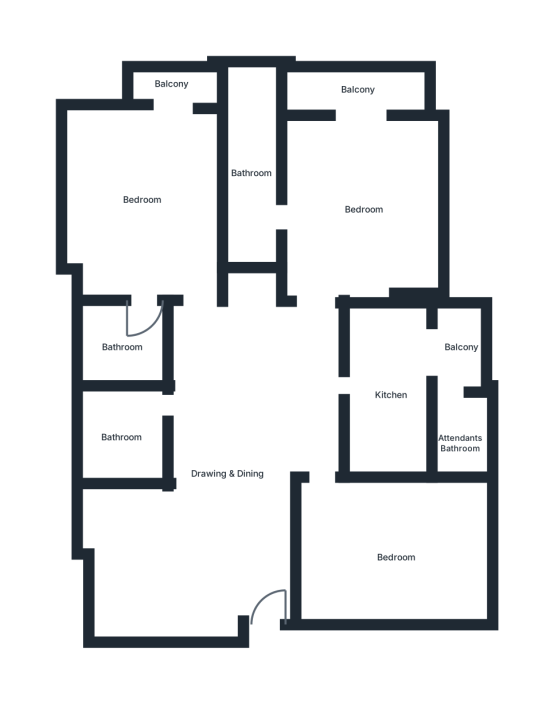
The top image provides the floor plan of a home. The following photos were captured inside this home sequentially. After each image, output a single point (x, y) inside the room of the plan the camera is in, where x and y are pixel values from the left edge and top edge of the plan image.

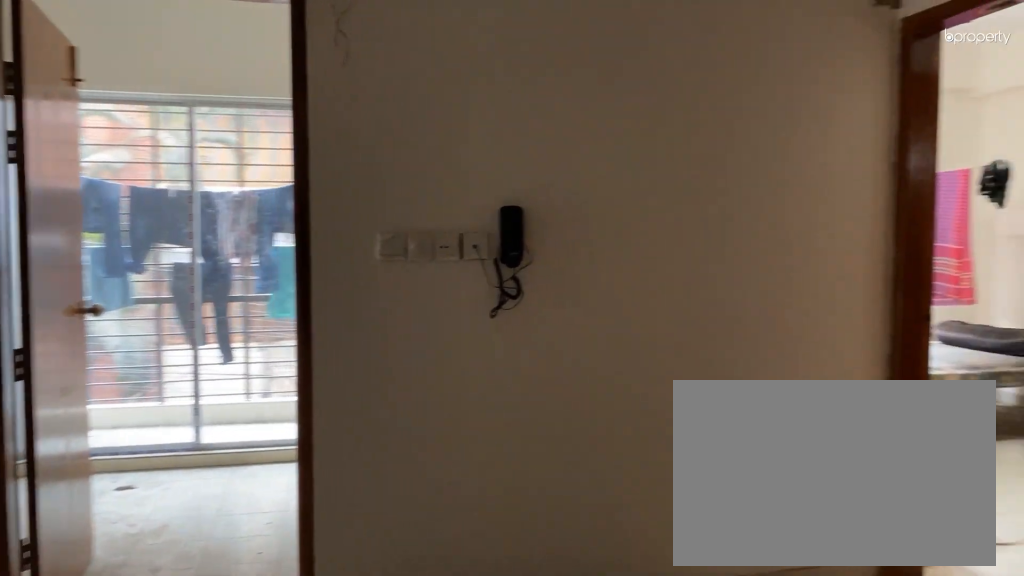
(228, 472)
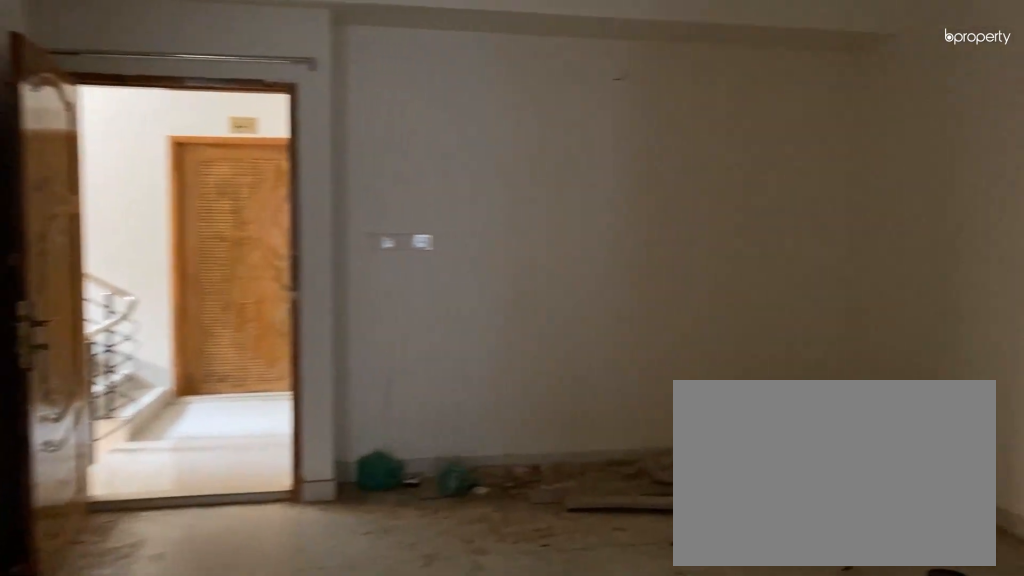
(228, 472)
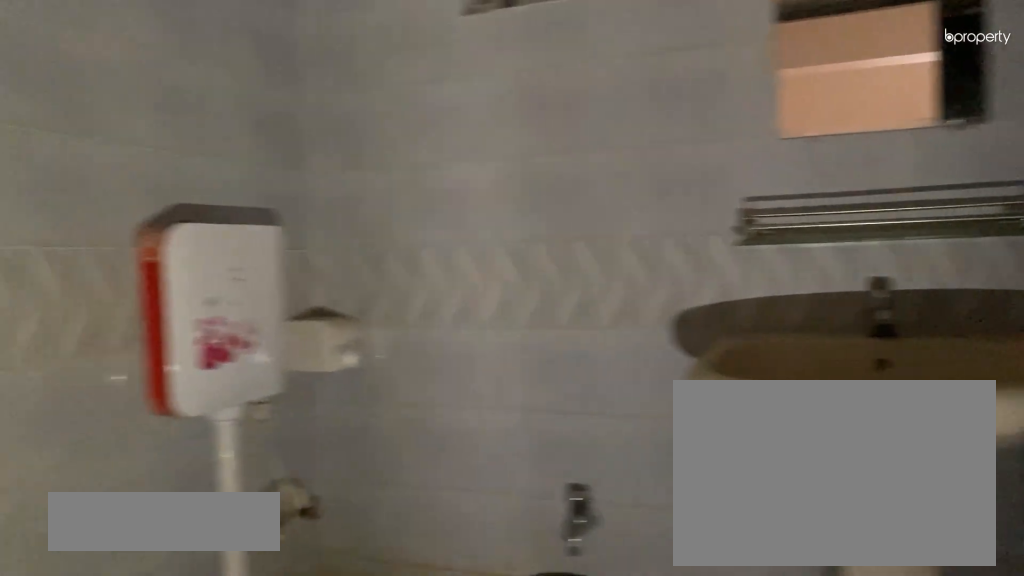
(120, 439)
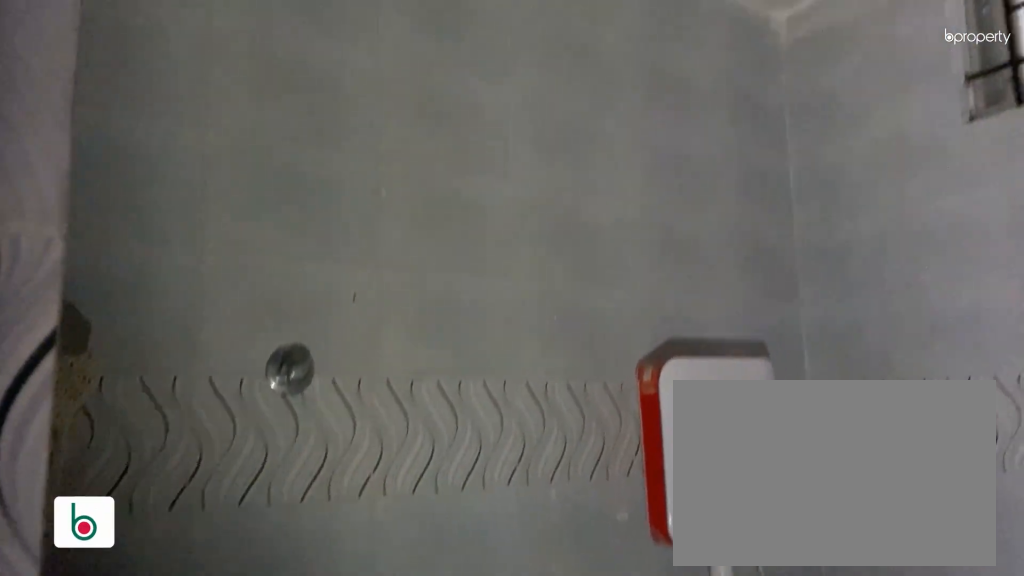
(120, 439)
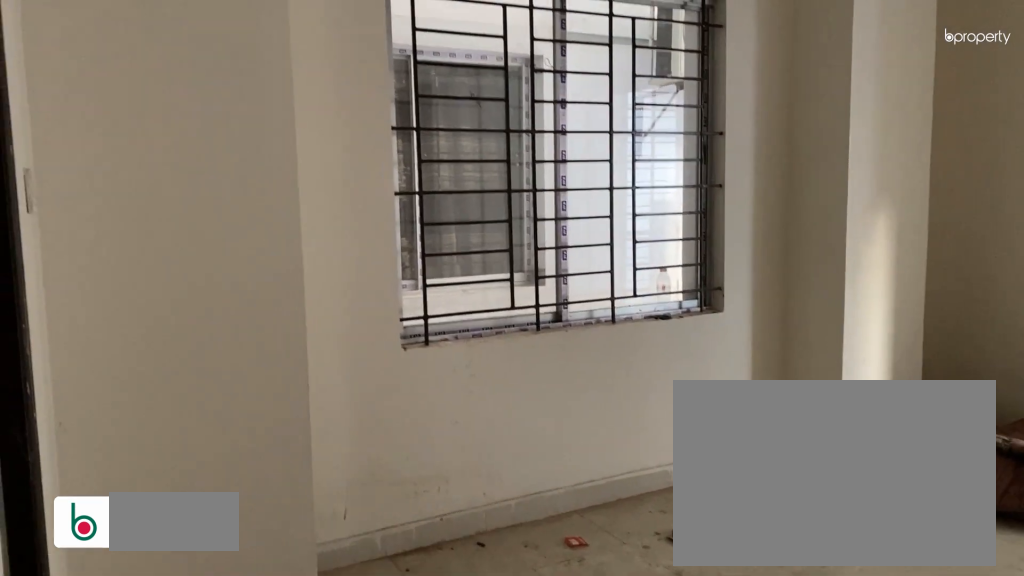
(142, 199)
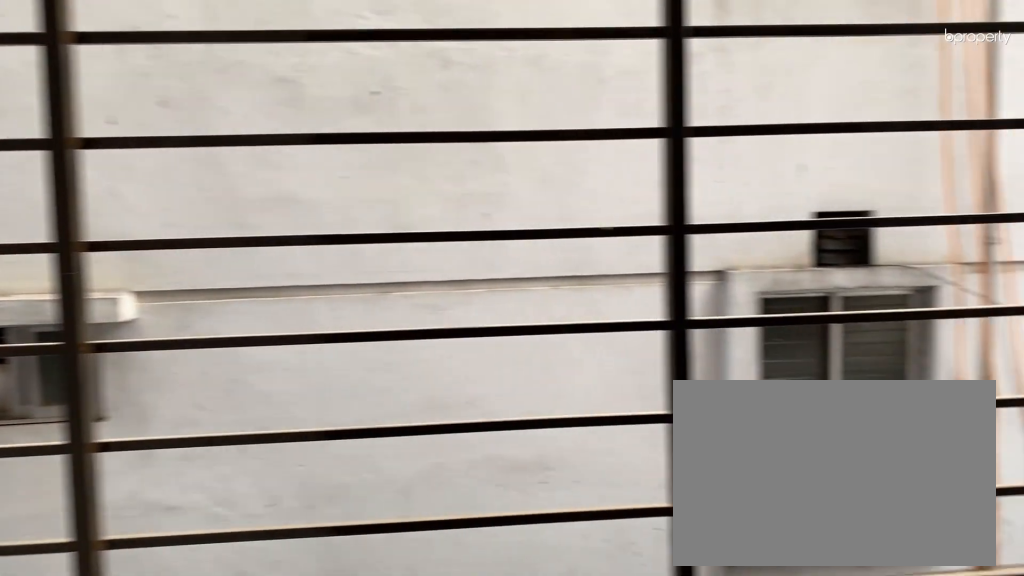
(170, 88)
